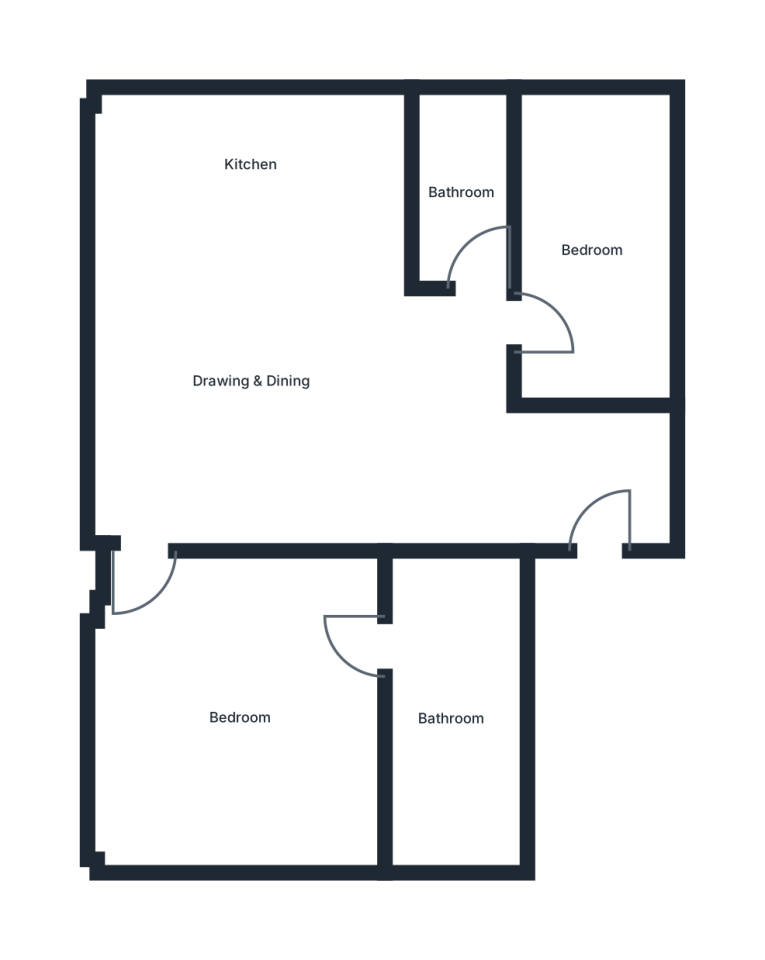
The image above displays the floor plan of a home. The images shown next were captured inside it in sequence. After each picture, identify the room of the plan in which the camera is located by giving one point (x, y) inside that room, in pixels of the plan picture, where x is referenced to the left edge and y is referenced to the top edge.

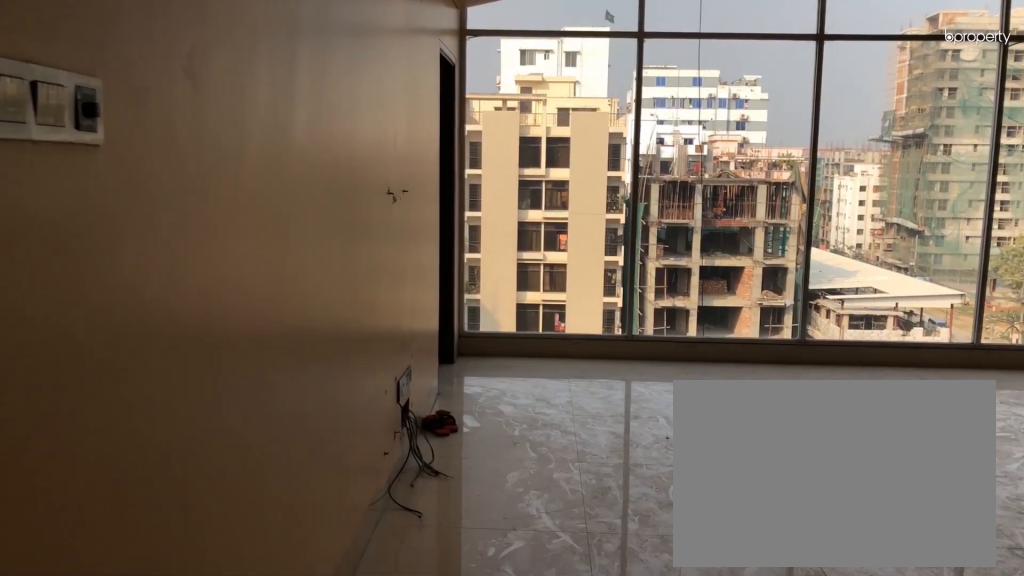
(514, 485)
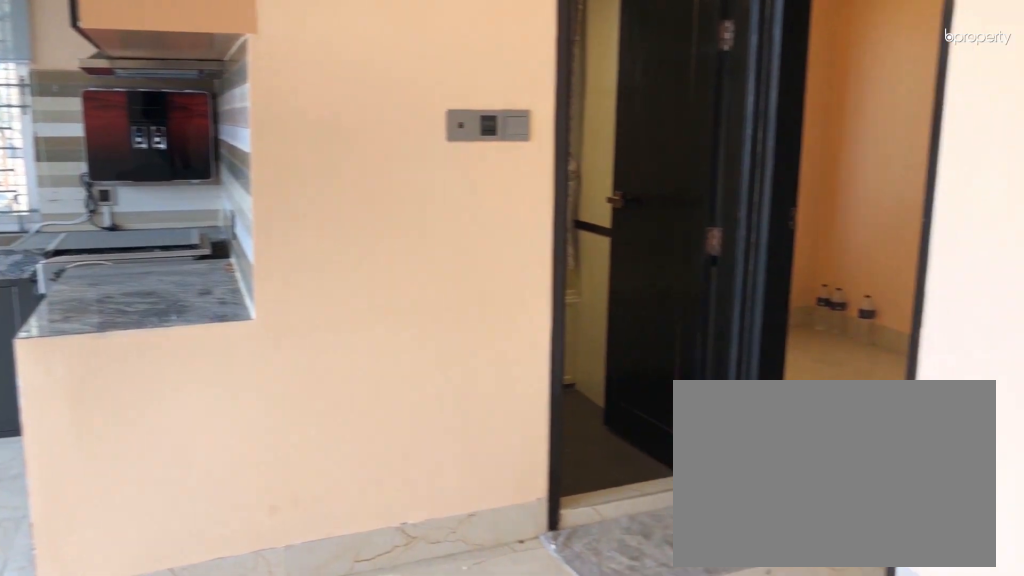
(251, 385)
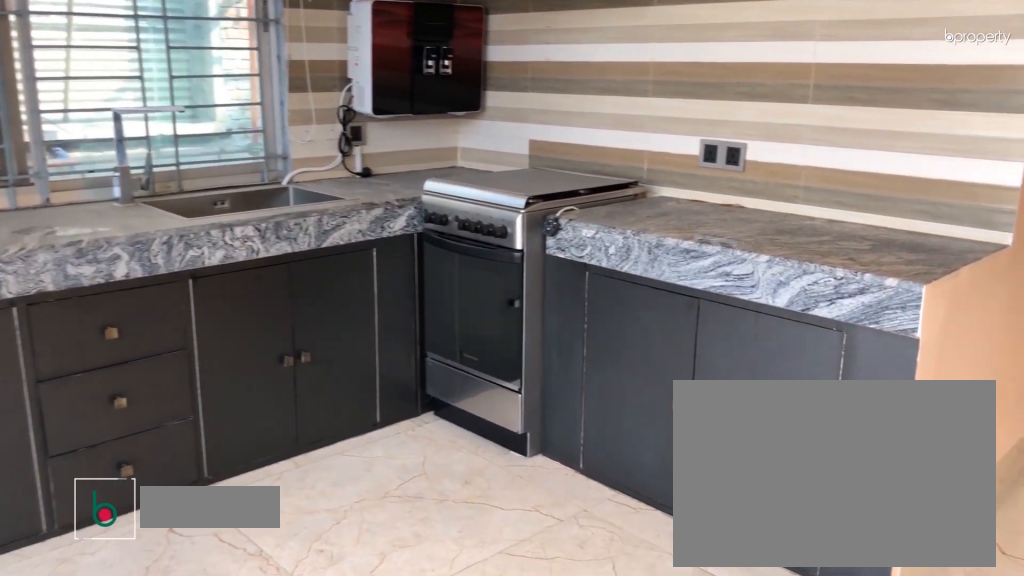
(252, 161)
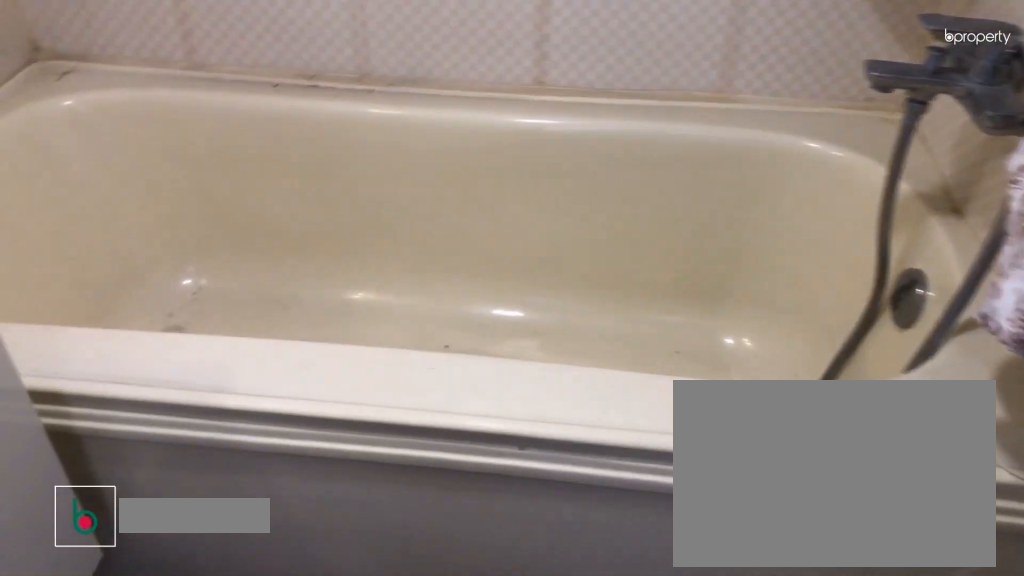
(463, 192)
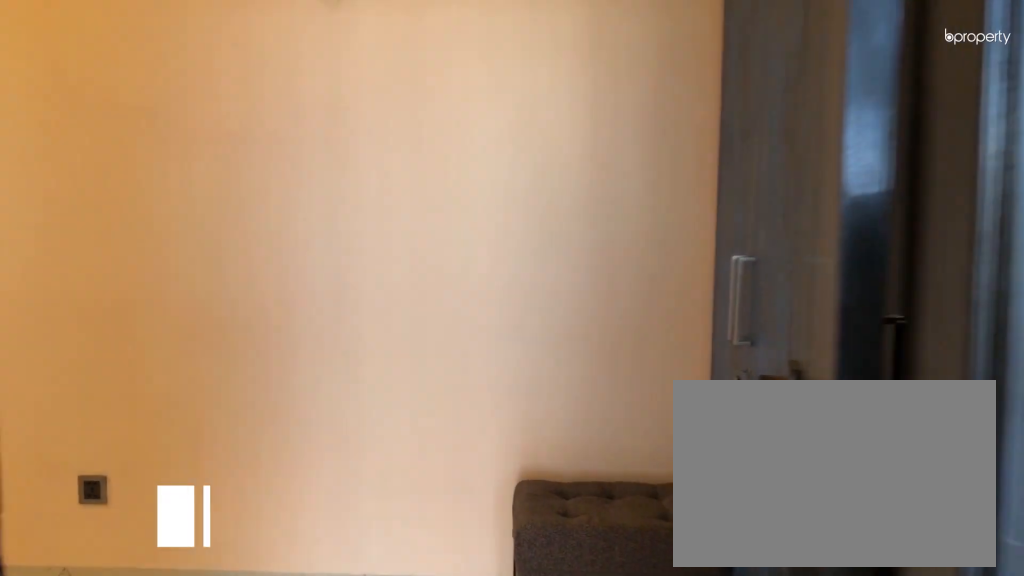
(597, 254)
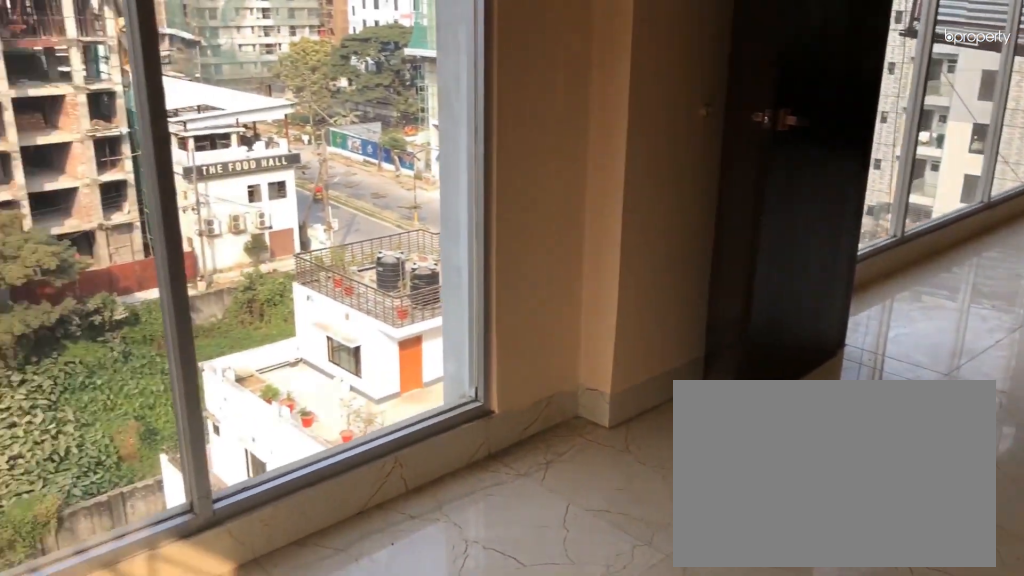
(245, 715)
